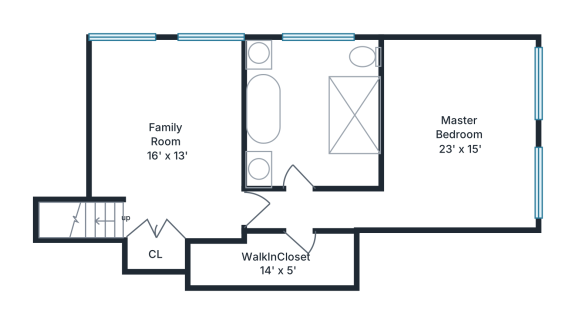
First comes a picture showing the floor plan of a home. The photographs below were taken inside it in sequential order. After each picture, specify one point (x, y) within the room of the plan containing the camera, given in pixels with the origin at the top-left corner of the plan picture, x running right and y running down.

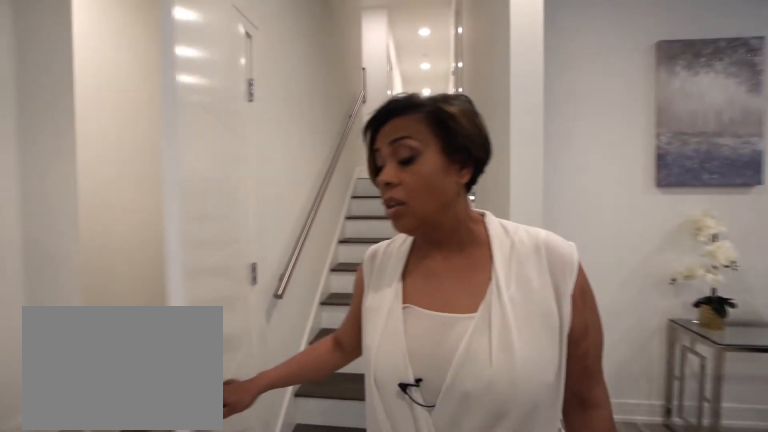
(168, 136)
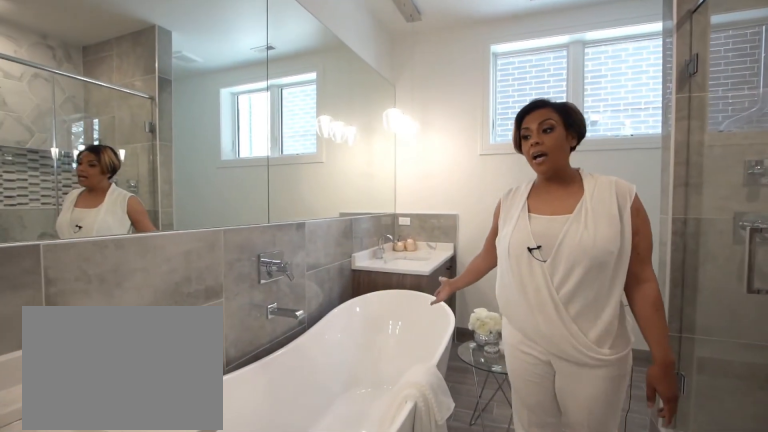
(313, 114)
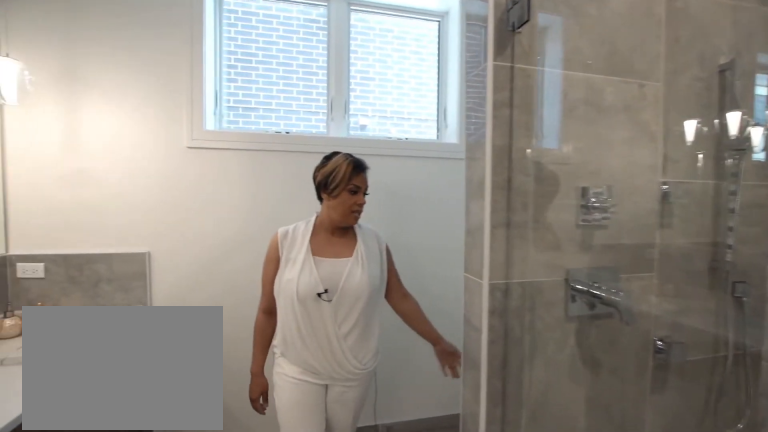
(313, 114)
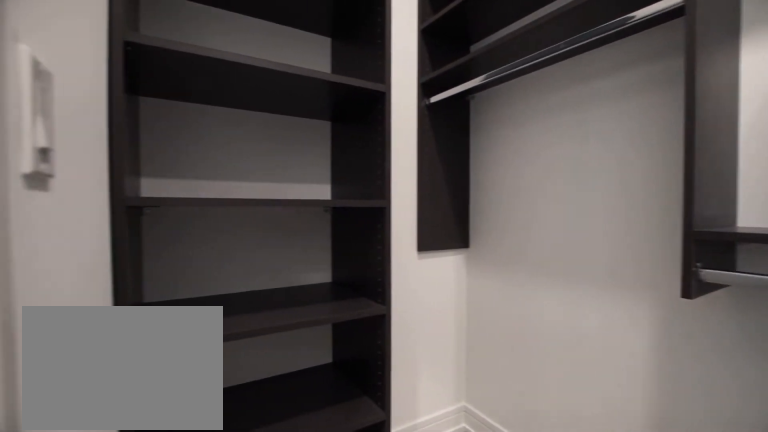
(274, 260)
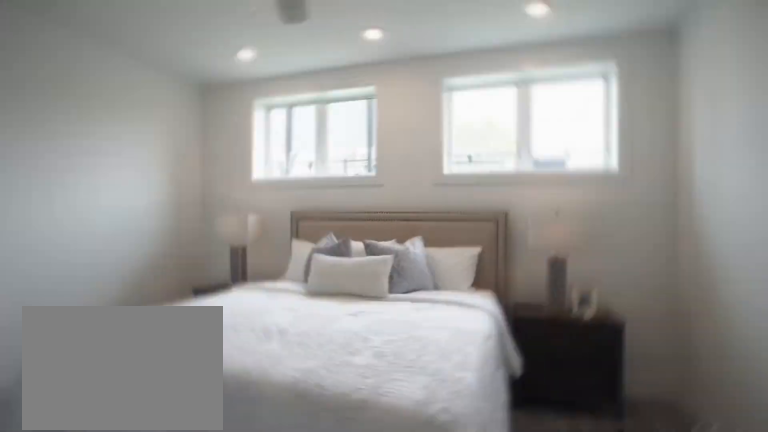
(461, 133)
